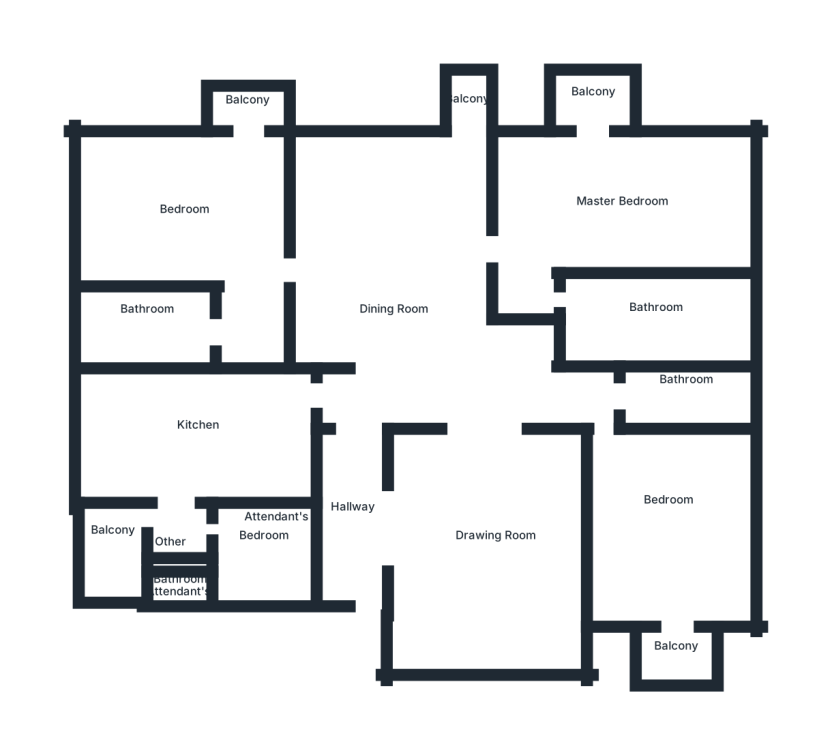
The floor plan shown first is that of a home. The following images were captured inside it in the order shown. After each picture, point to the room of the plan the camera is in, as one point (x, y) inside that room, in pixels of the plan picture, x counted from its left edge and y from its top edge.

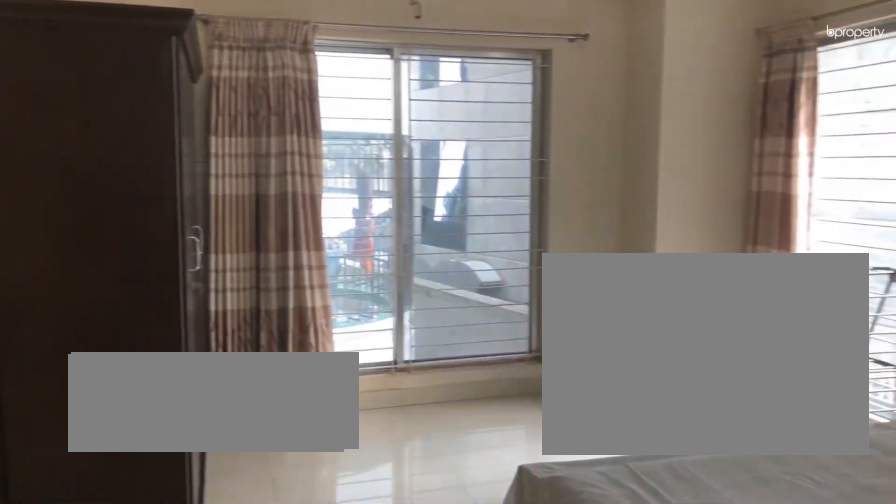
(196, 211)
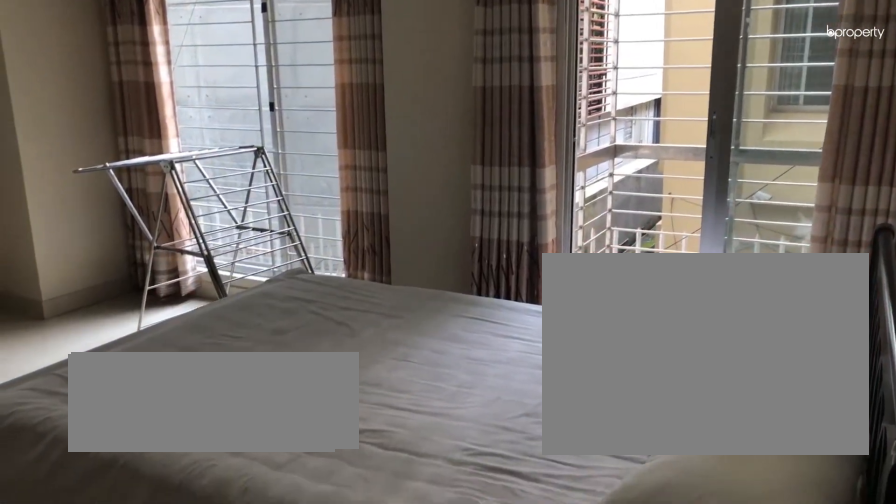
(230, 226)
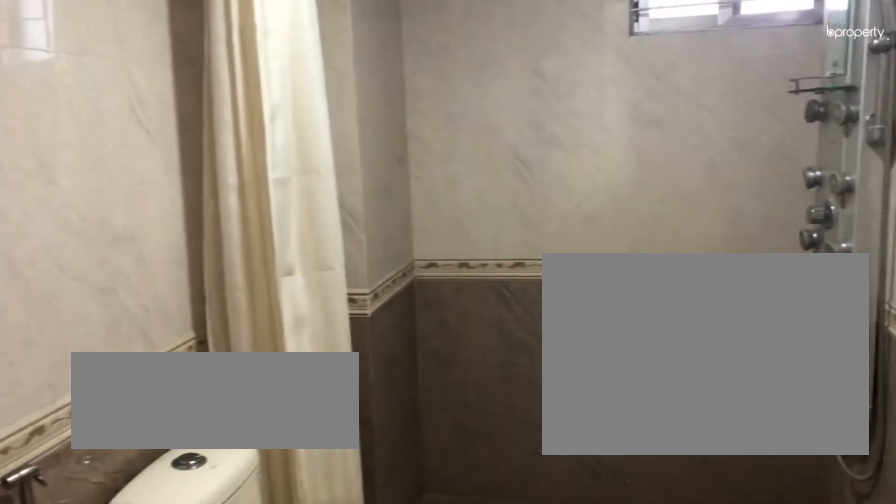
(163, 327)
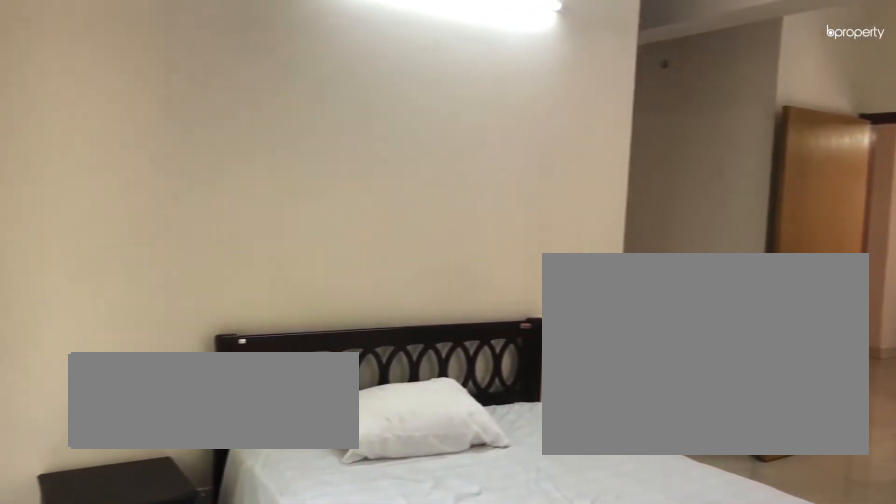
(620, 207)
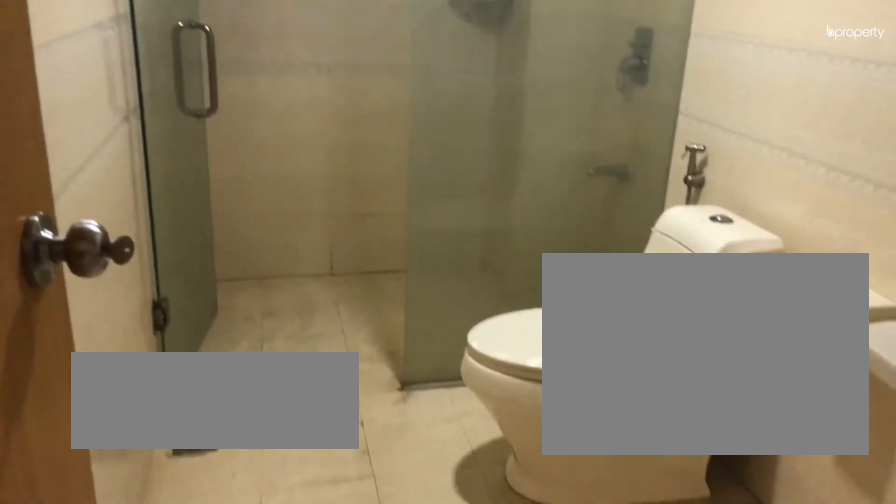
(652, 313)
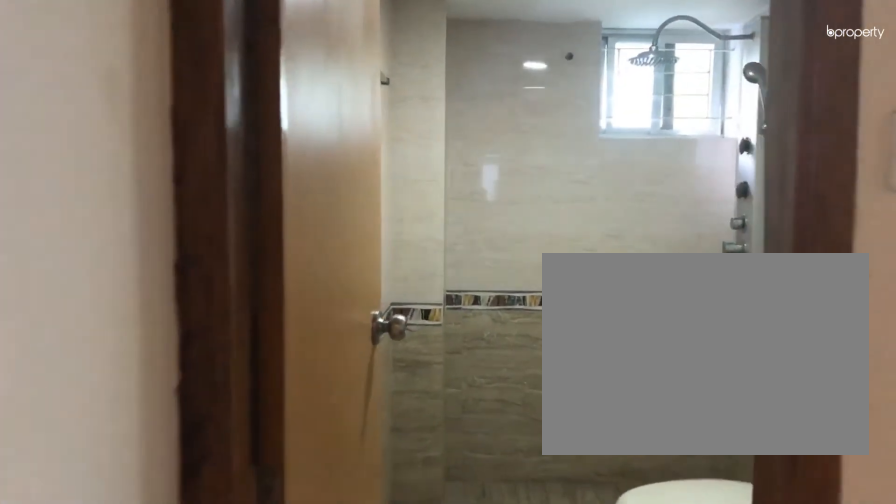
(682, 395)
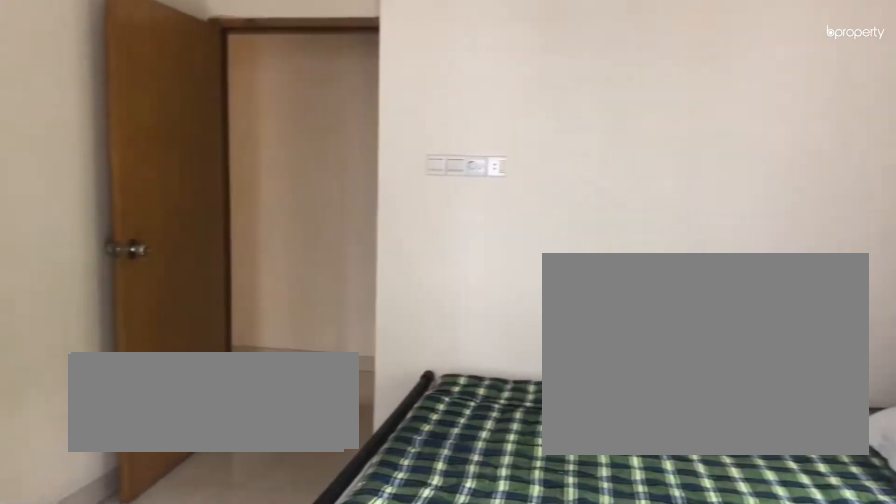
(668, 512)
